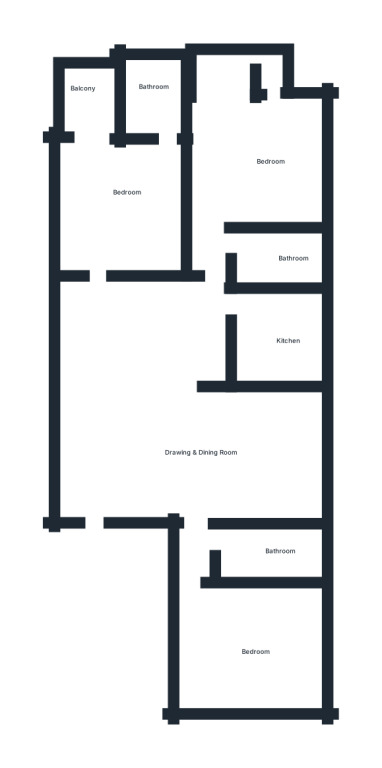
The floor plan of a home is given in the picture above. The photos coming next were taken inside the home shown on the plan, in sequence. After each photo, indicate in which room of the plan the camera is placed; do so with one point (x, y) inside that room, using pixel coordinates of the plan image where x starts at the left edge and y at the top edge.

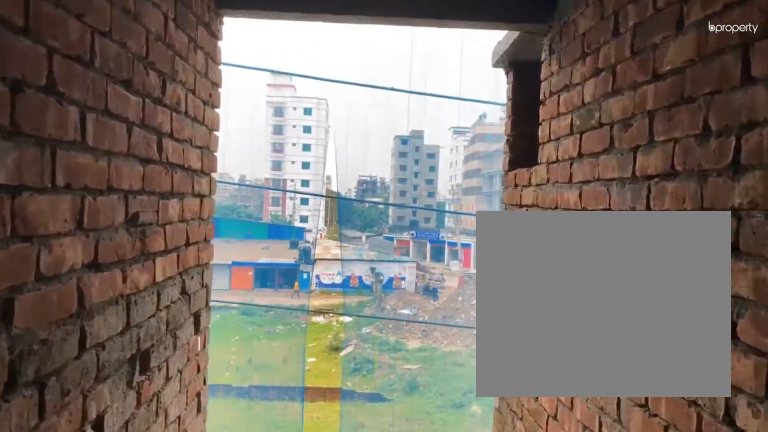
(91, 102)
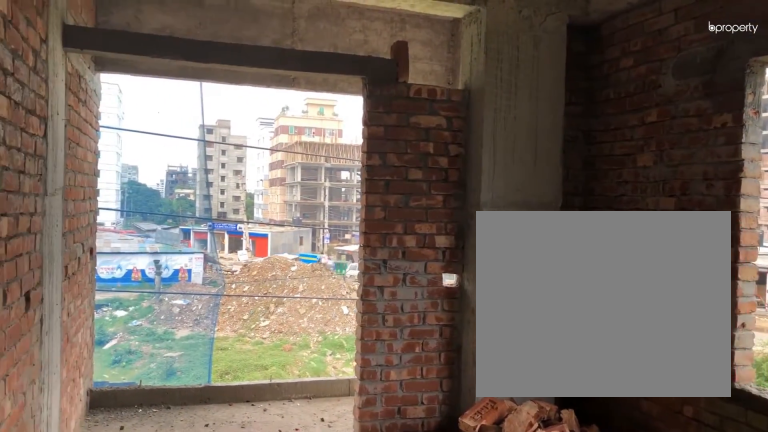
(252, 173)
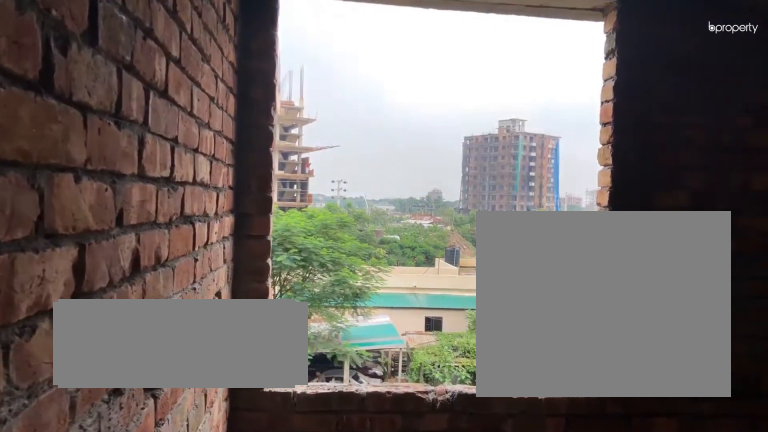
(277, 336)
